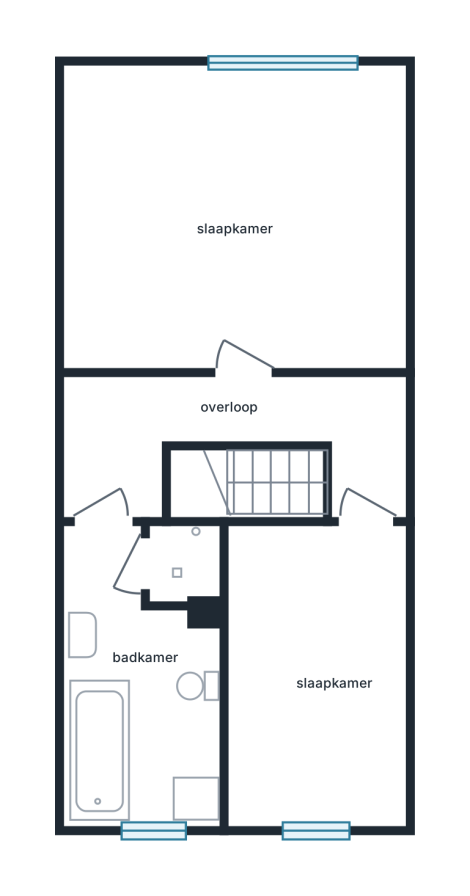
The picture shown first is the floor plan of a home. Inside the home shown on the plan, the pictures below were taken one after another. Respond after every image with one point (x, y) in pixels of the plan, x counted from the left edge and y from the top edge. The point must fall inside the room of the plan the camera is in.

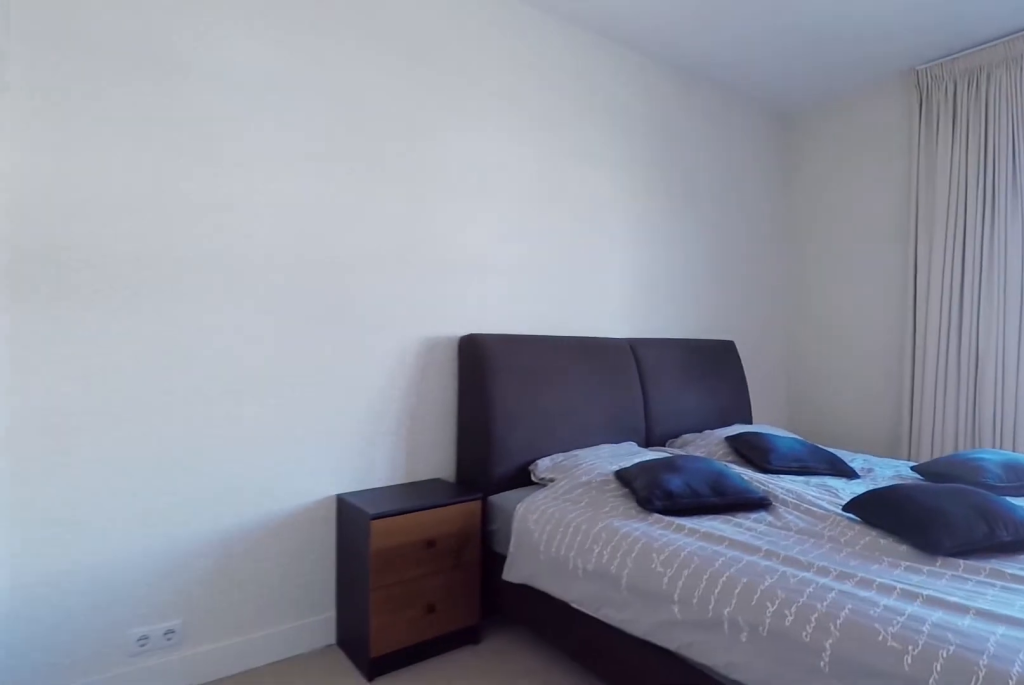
(214, 218)
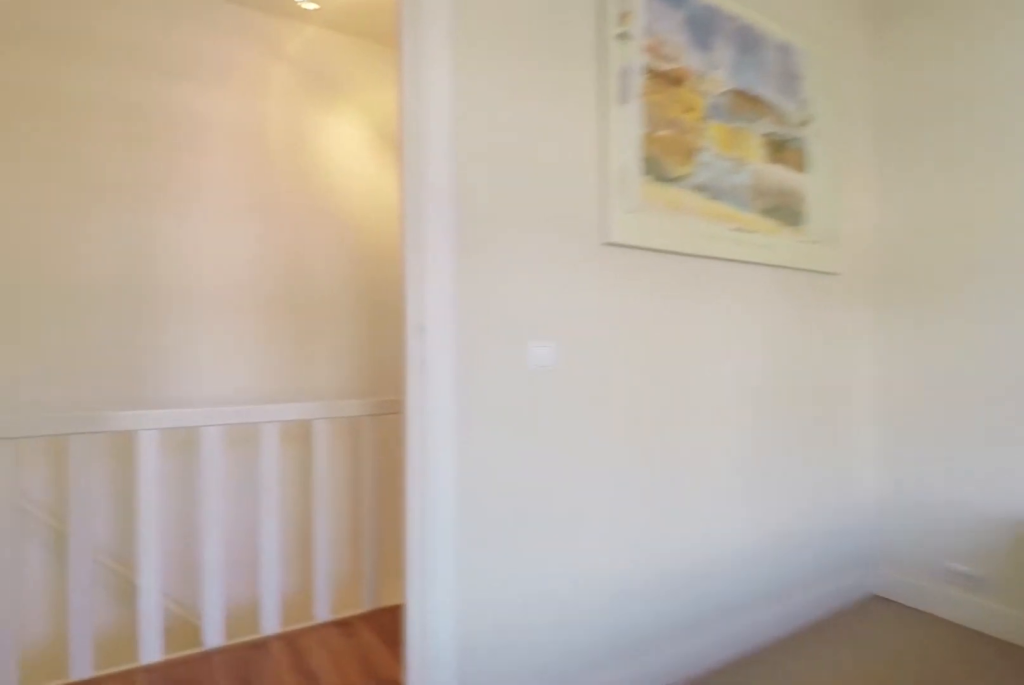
(214, 218)
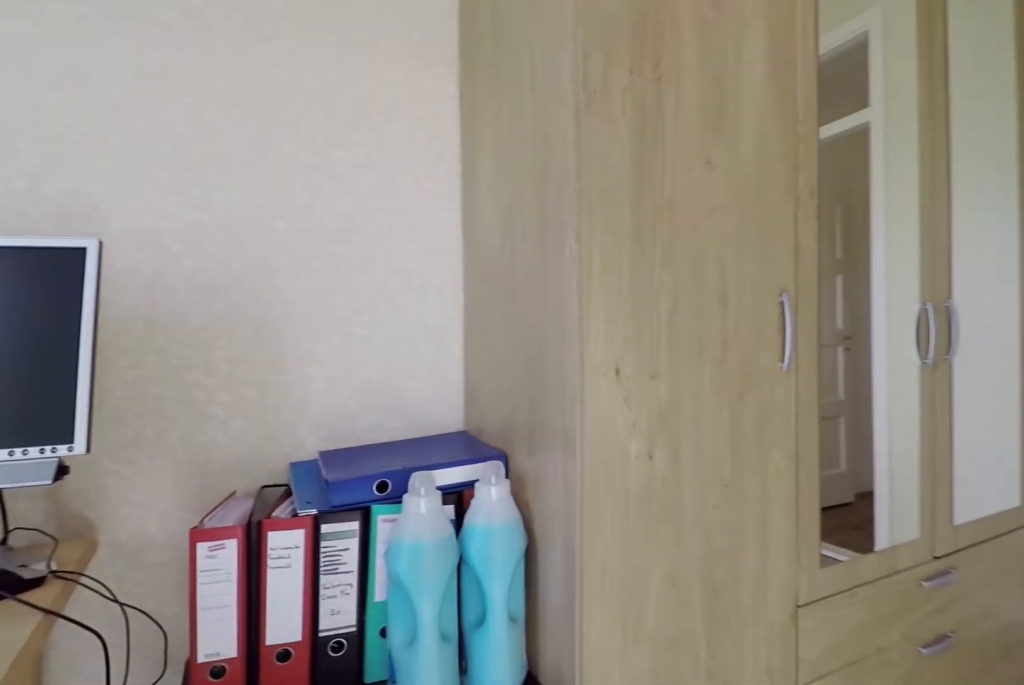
(315, 673)
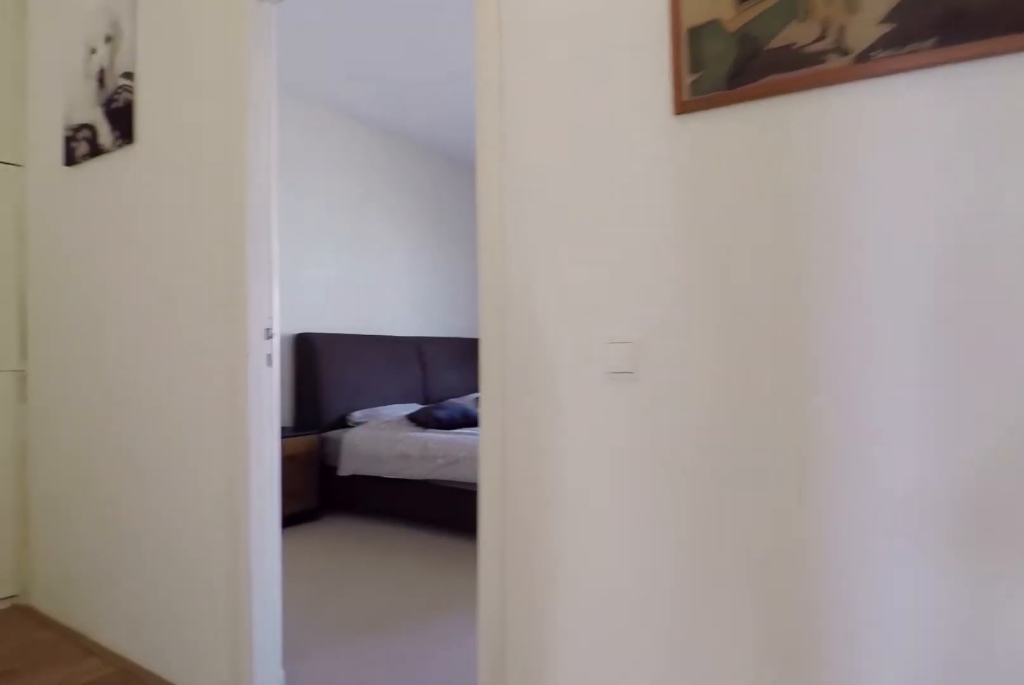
(229, 433)
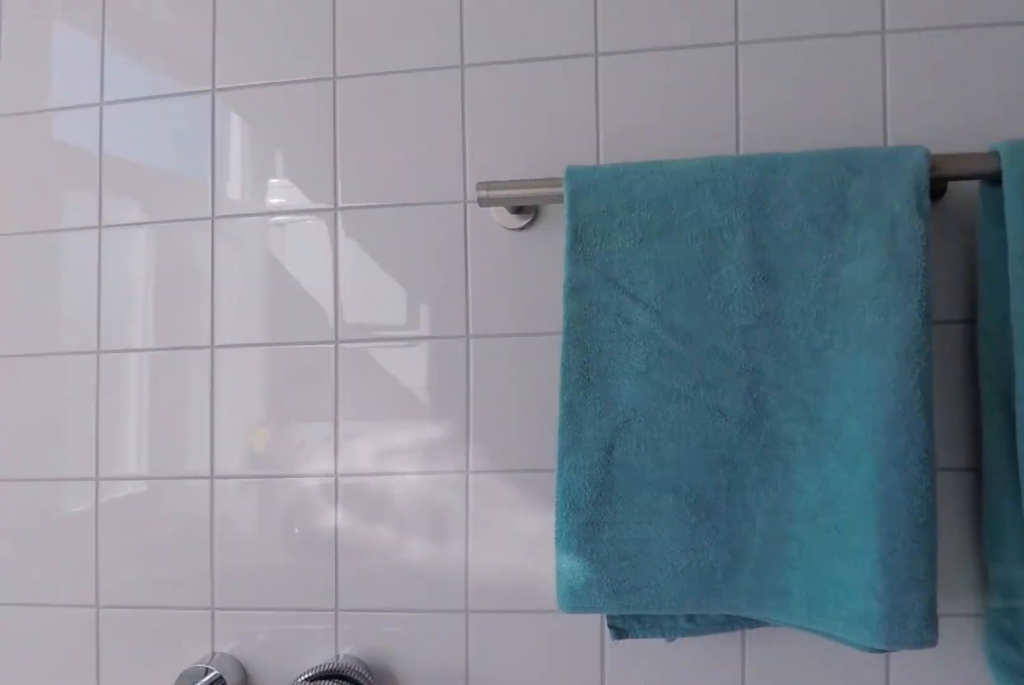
(120, 741)
